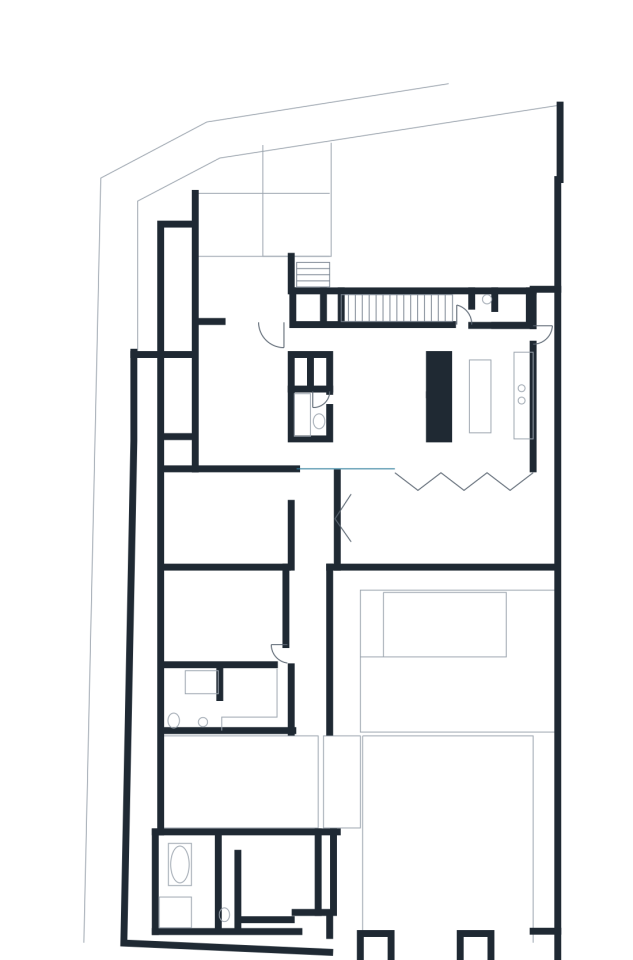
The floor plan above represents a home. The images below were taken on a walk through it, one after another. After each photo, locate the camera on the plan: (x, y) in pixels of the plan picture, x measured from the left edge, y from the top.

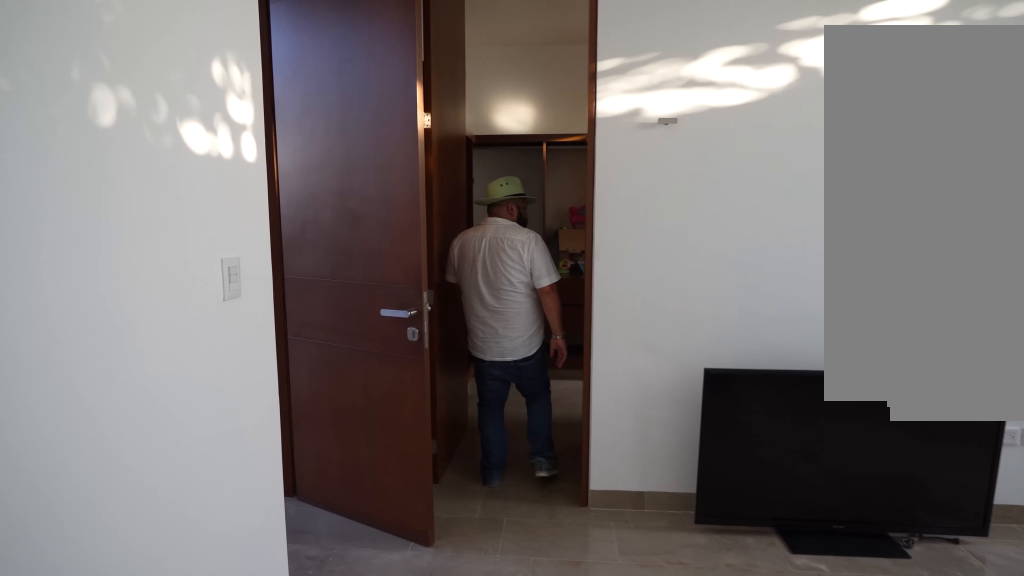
(257, 582)
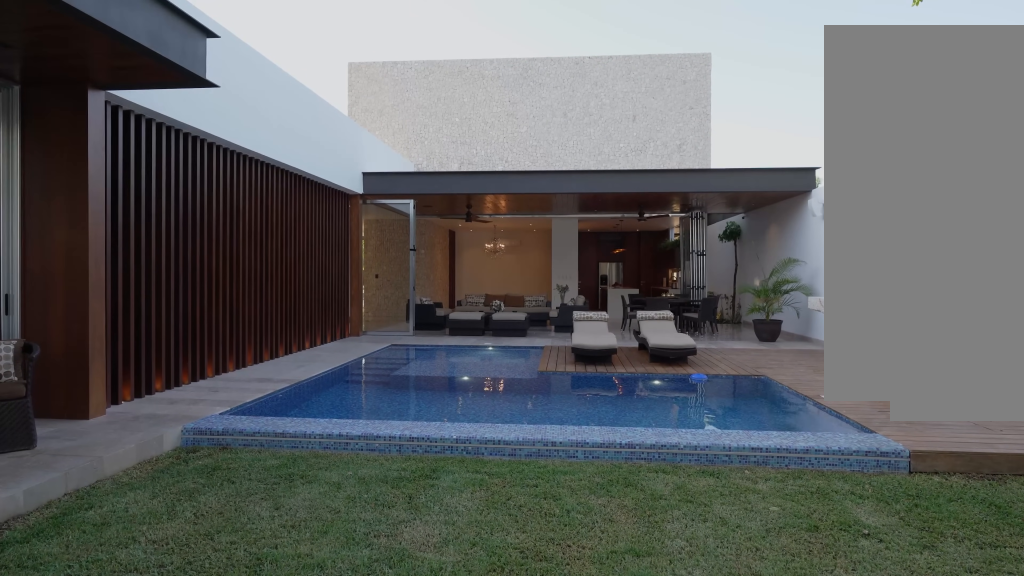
(438, 823)
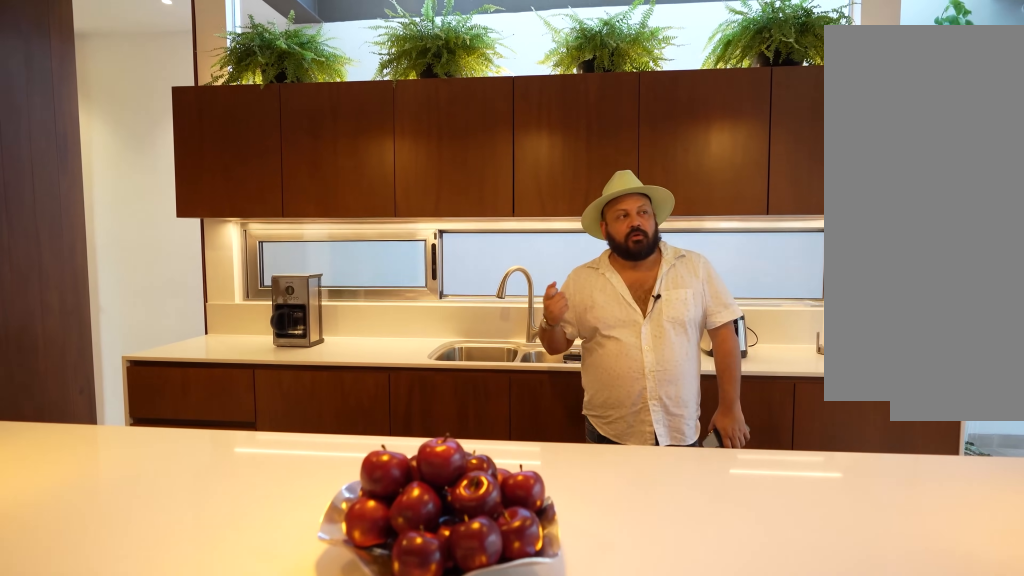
(458, 390)
